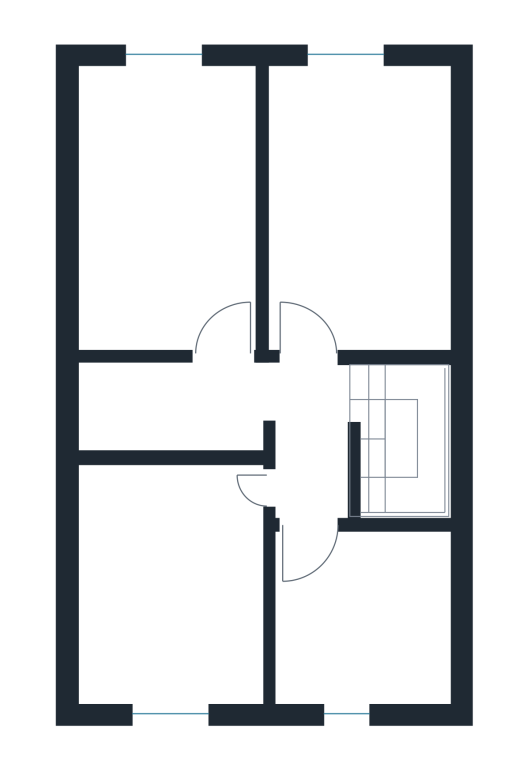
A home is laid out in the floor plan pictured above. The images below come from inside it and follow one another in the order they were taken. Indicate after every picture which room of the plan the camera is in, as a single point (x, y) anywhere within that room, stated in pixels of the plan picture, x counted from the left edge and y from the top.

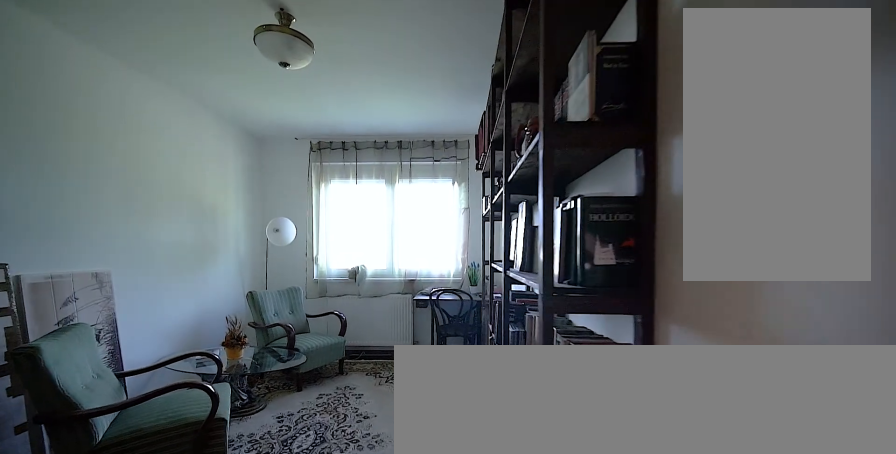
(165, 203)
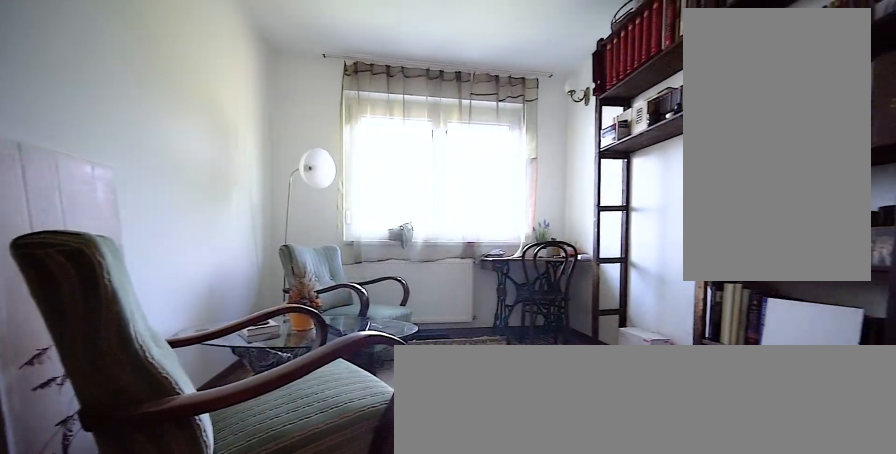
(165, 203)
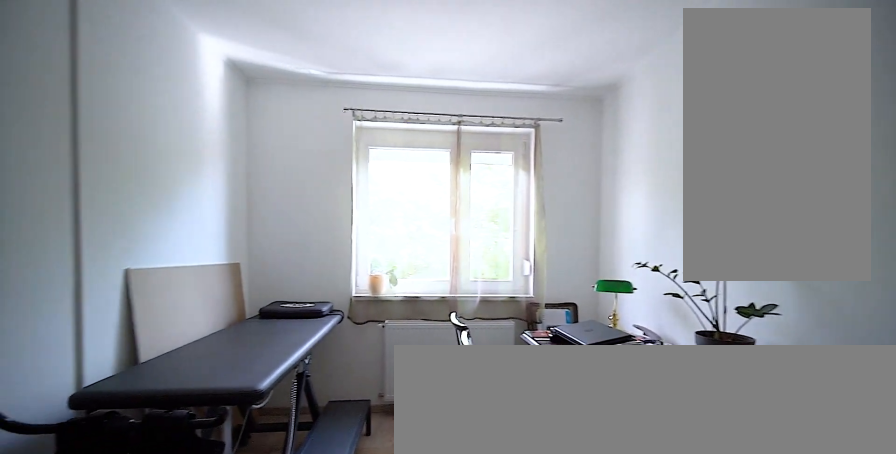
(165, 593)
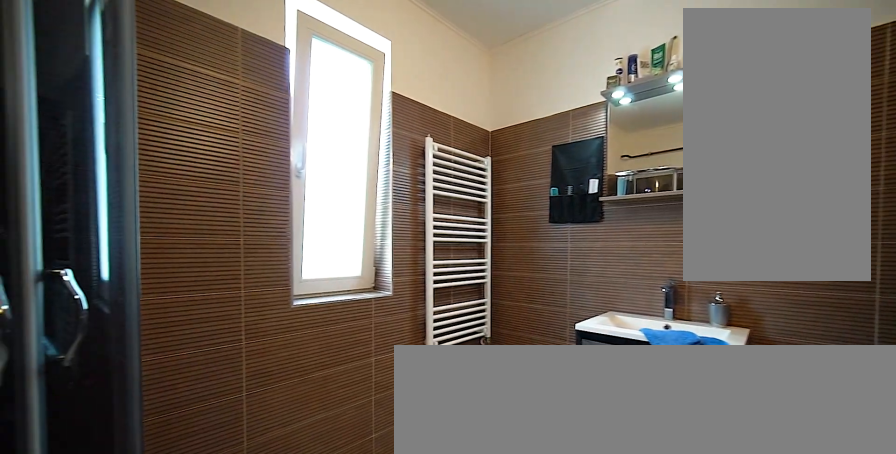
(363, 607)
